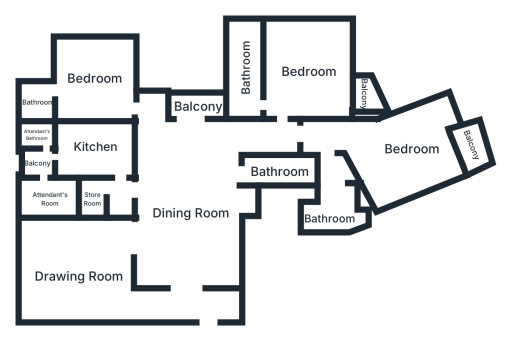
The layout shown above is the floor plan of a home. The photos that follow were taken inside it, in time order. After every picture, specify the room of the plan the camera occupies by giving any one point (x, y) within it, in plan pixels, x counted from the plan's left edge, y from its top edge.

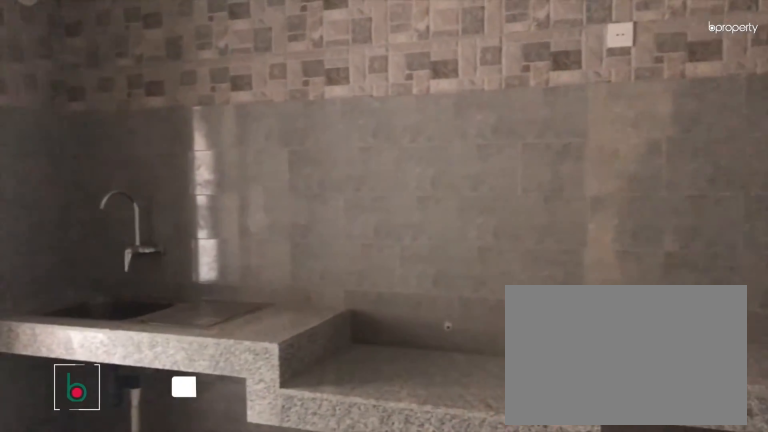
(95, 149)
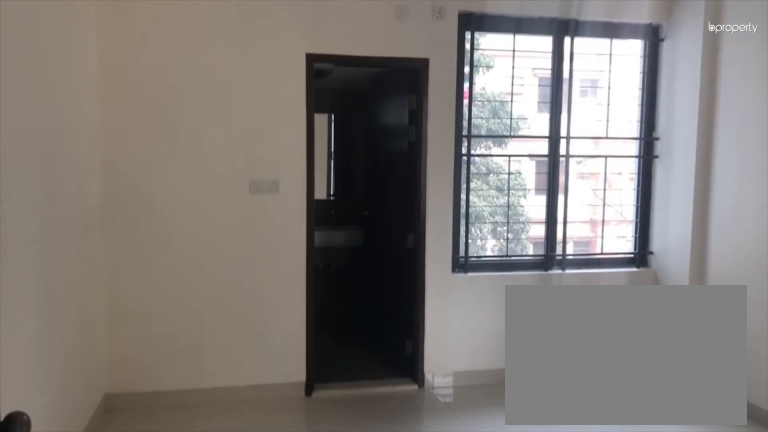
(93, 80)
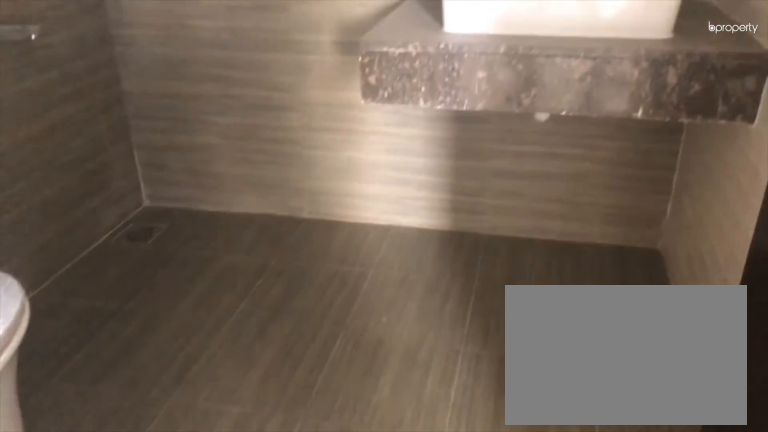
(41, 102)
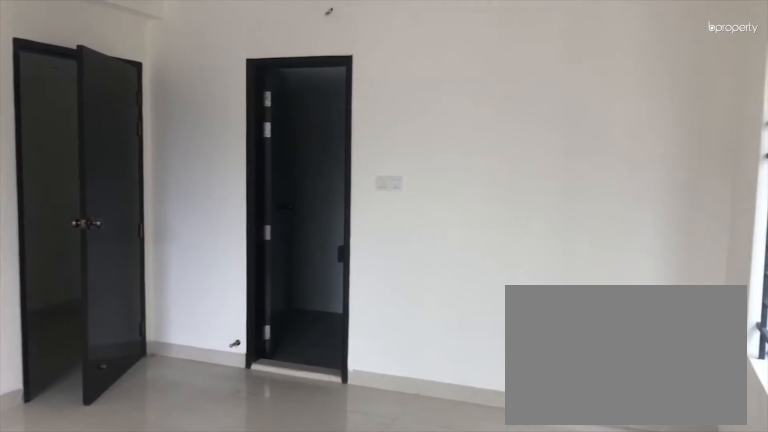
(309, 74)
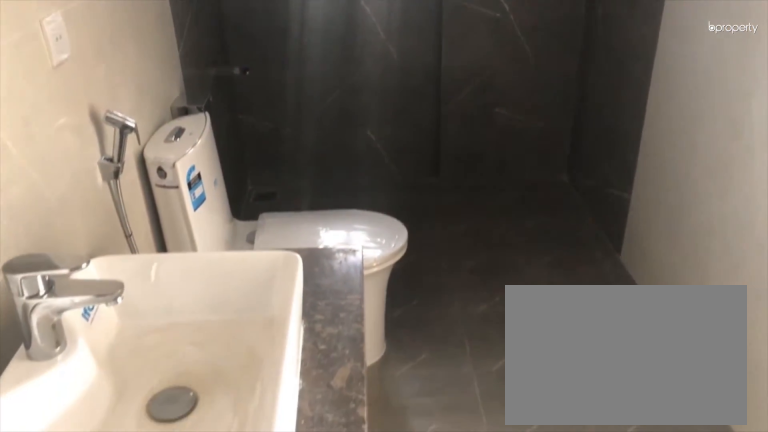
(246, 66)
